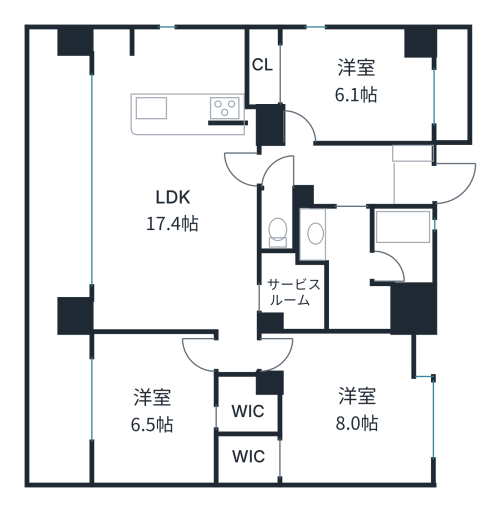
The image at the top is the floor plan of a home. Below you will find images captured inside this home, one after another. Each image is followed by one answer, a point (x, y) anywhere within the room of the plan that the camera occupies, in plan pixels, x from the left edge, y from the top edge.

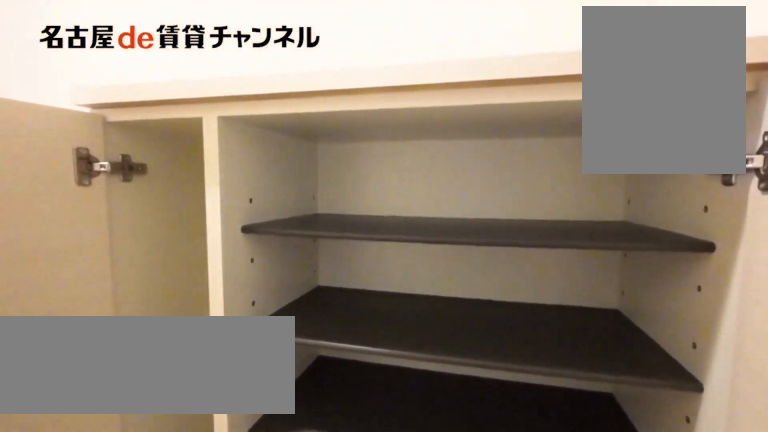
(410, 176)
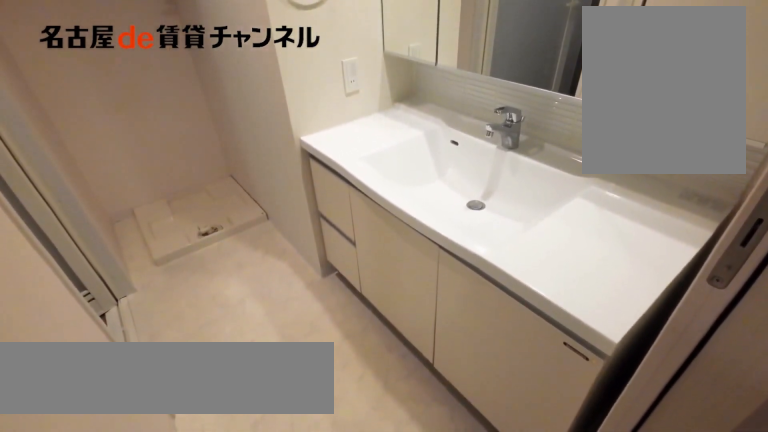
(346, 265)
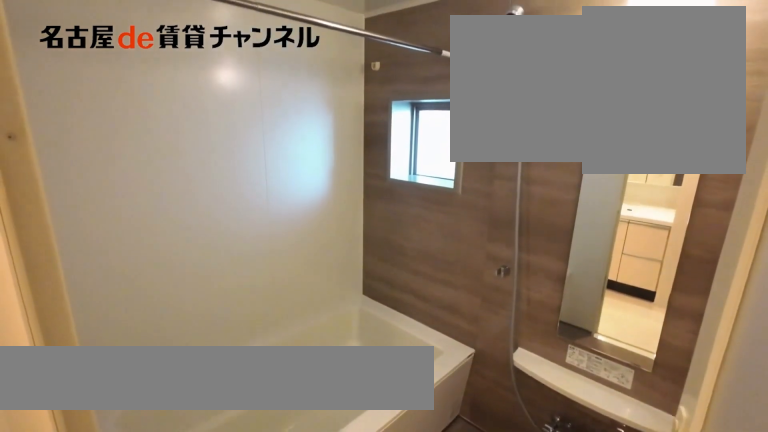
(400, 245)
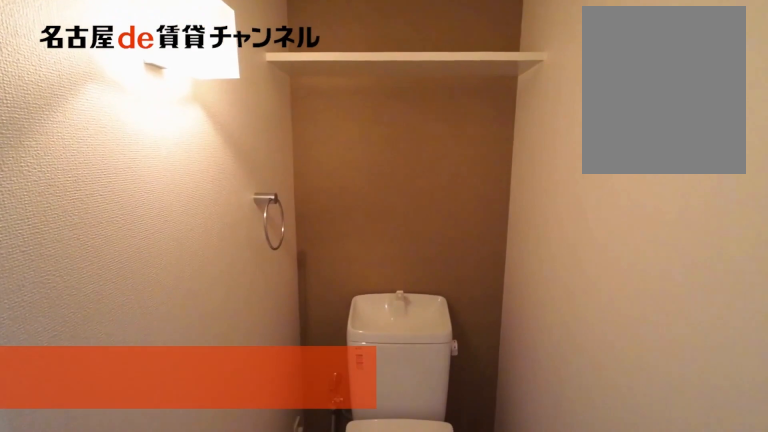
(277, 219)
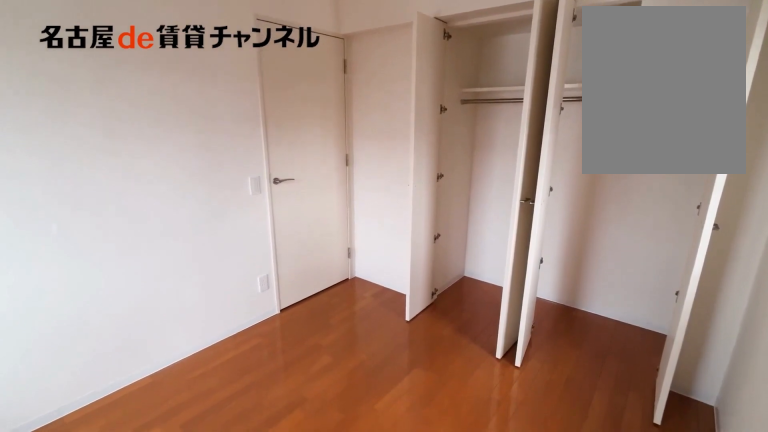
(339, 85)
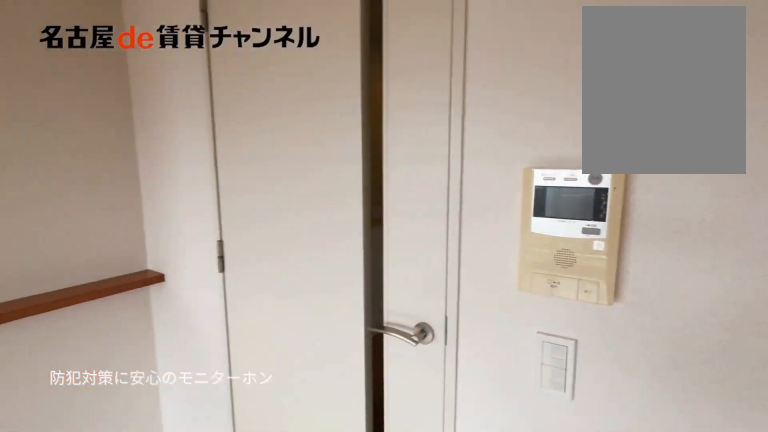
(172, 179)
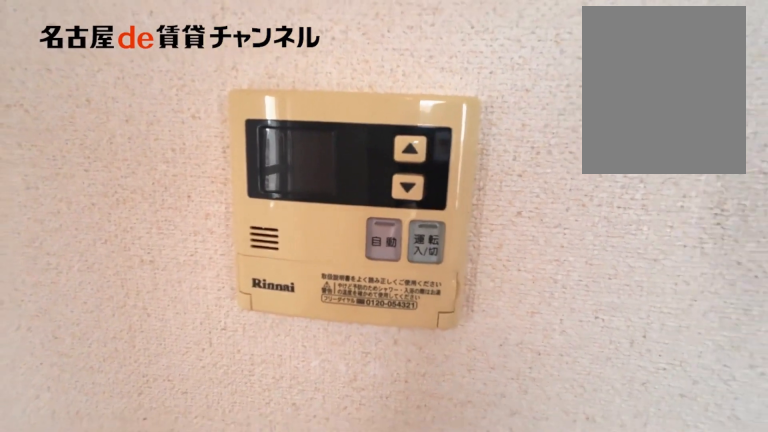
(172, 179)
